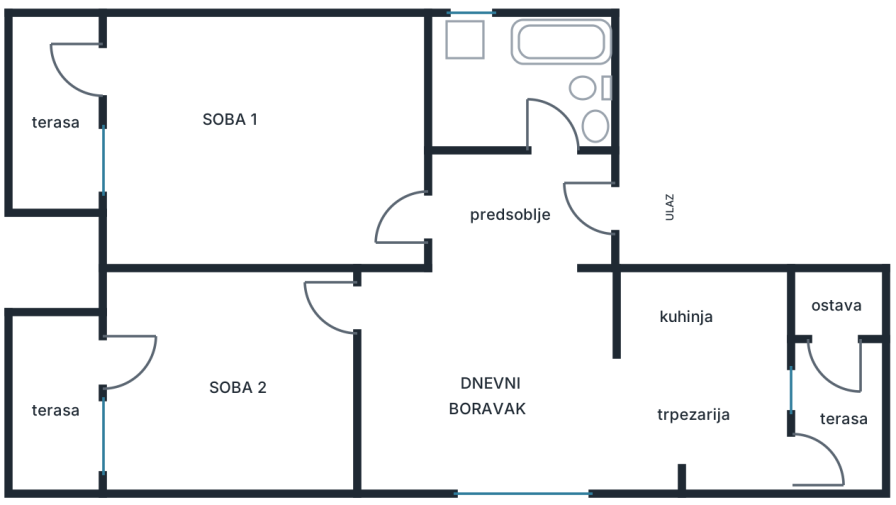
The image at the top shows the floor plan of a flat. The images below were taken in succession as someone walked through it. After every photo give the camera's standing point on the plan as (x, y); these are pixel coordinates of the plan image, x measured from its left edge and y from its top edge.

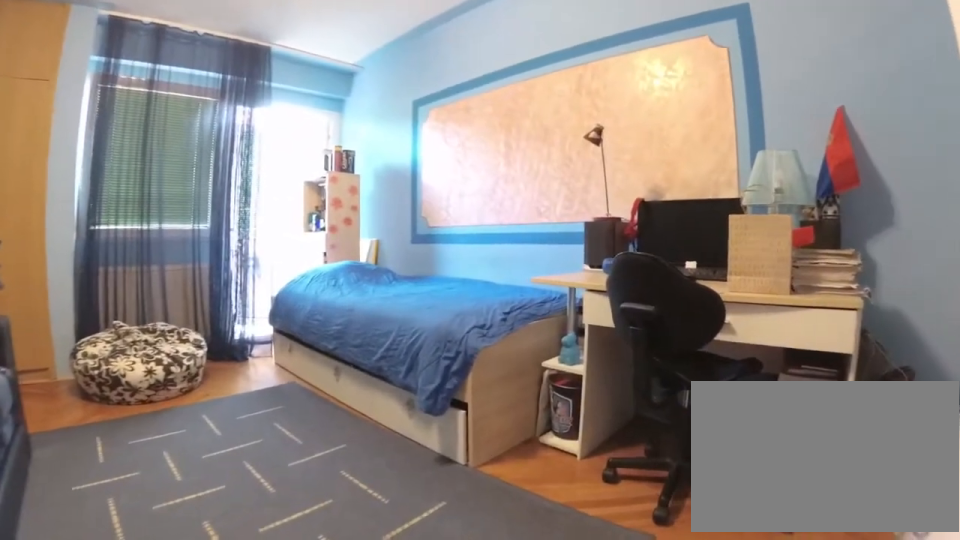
(414, 201)
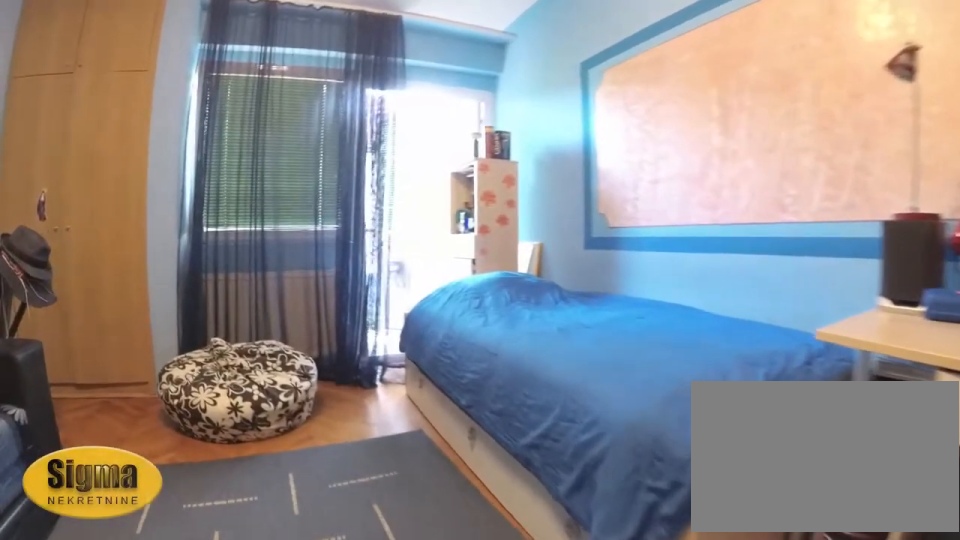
(355, 169)
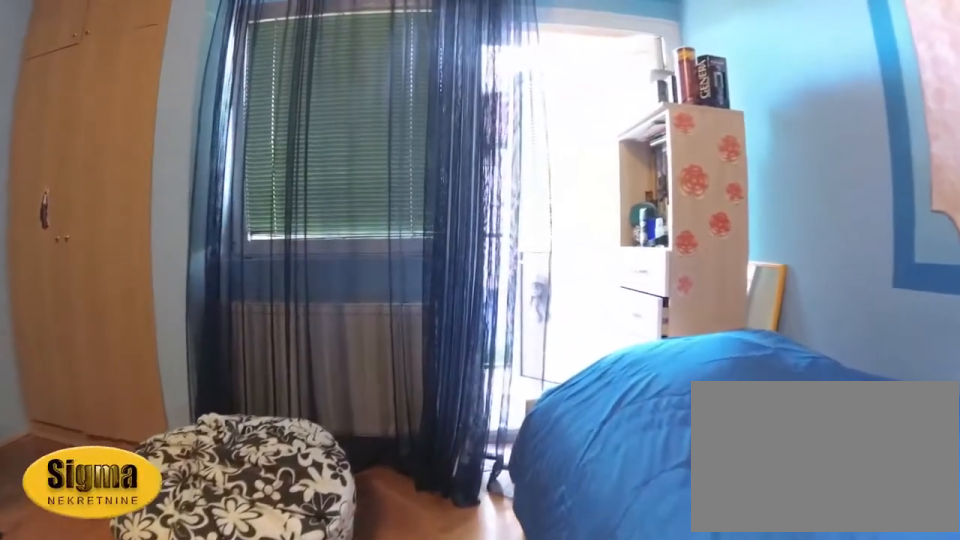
(288, 142)
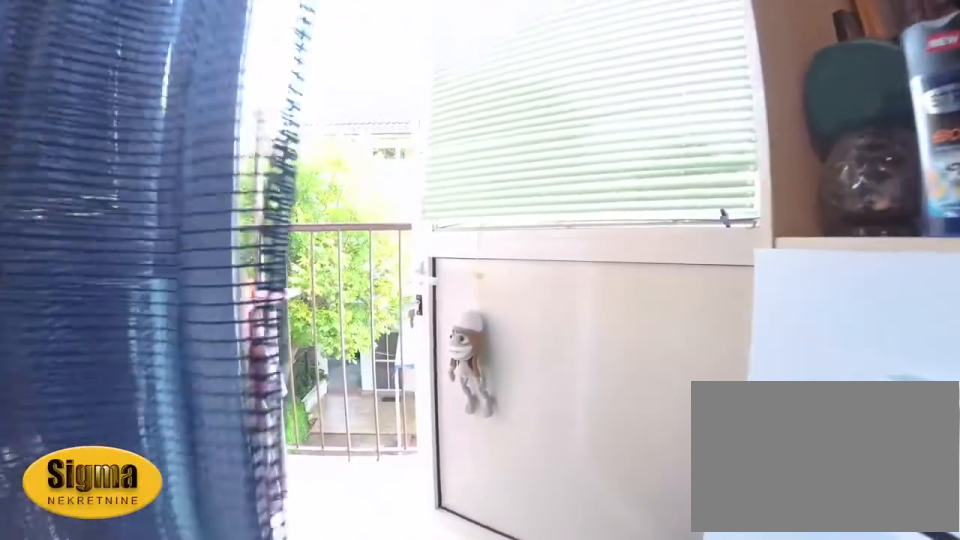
(171, 102)
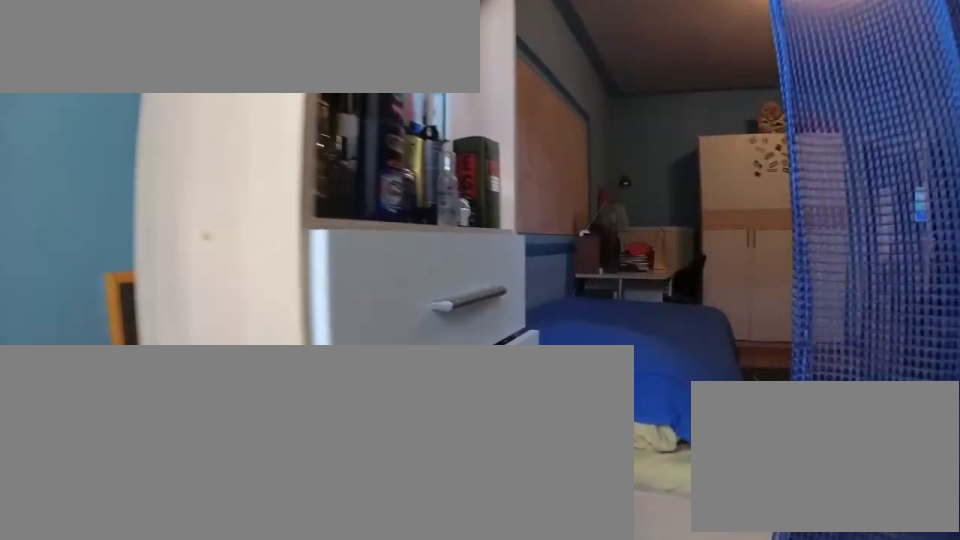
(57, 66)
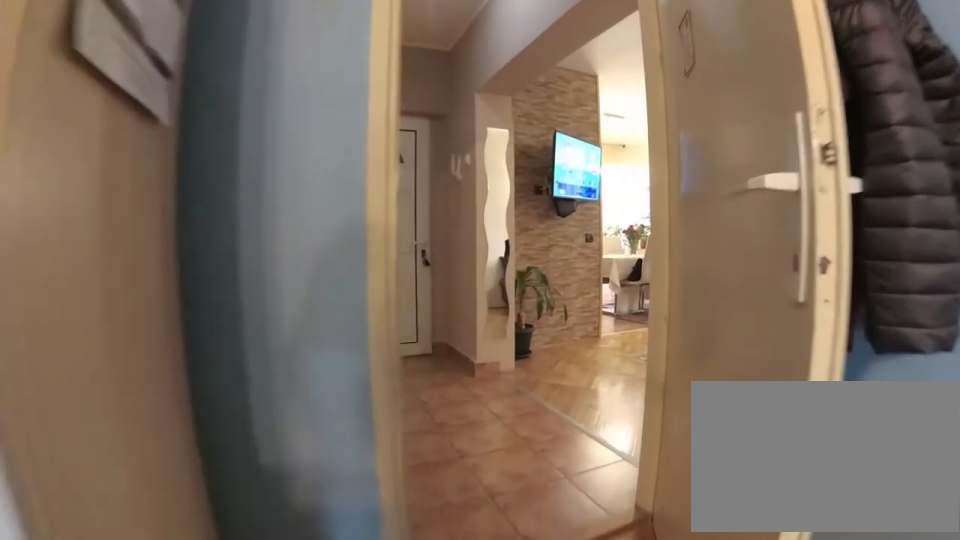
(343, 181)
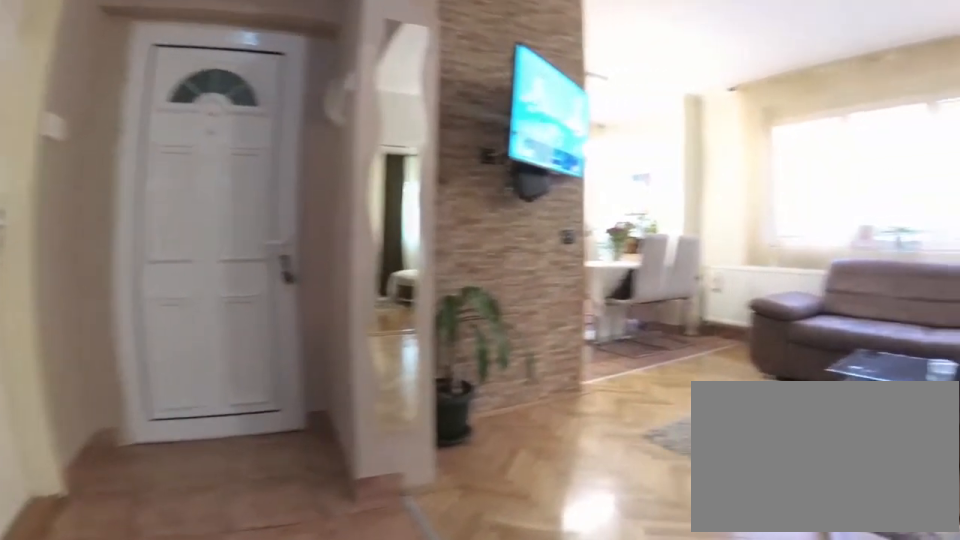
(424, 198)
